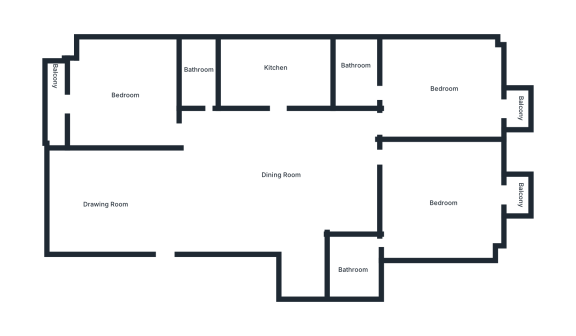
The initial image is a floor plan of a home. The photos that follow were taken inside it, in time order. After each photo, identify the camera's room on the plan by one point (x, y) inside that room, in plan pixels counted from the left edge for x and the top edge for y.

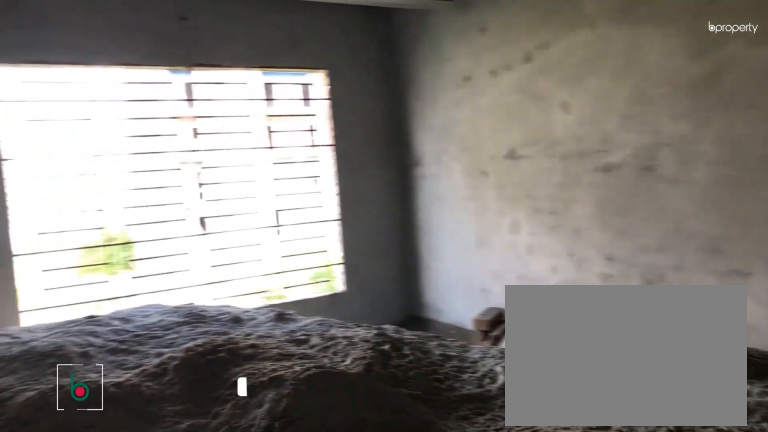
(107, 203)
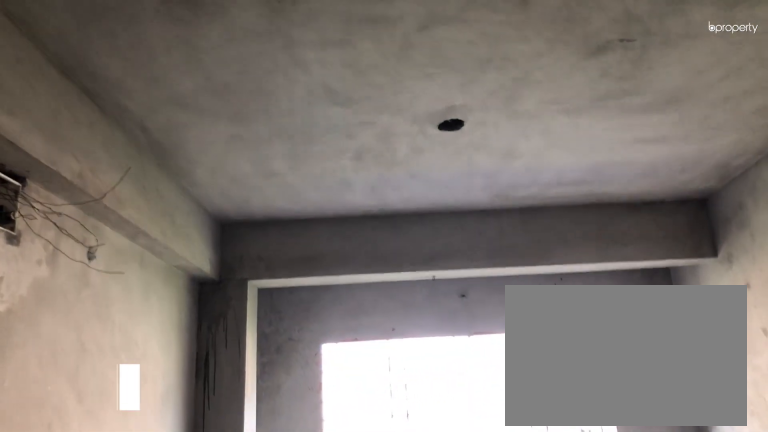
(107, 203)
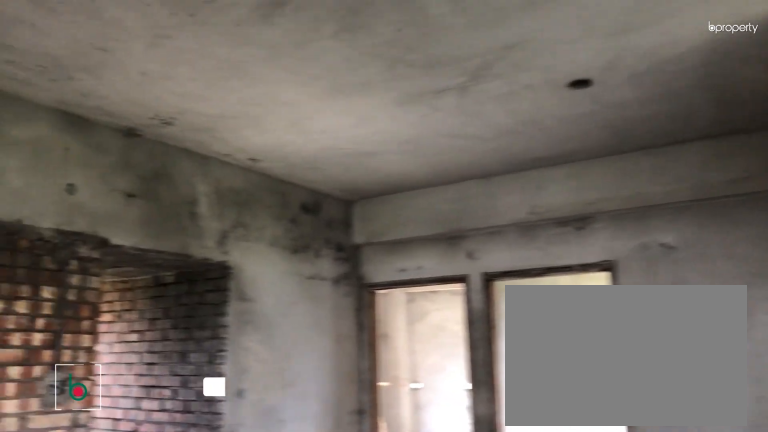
(285, 184)
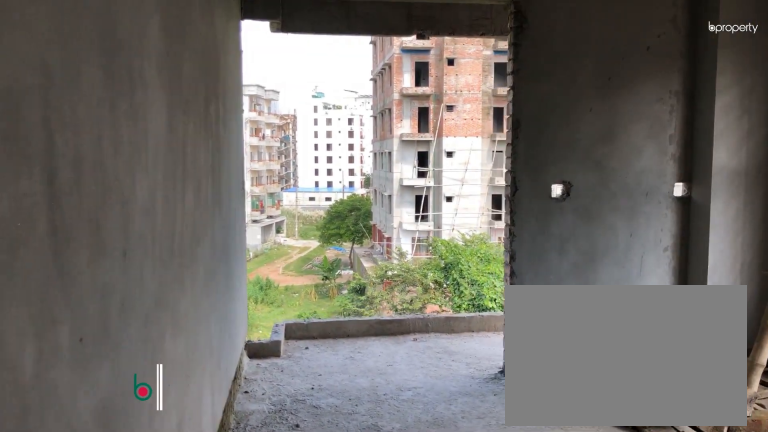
(124, 98)
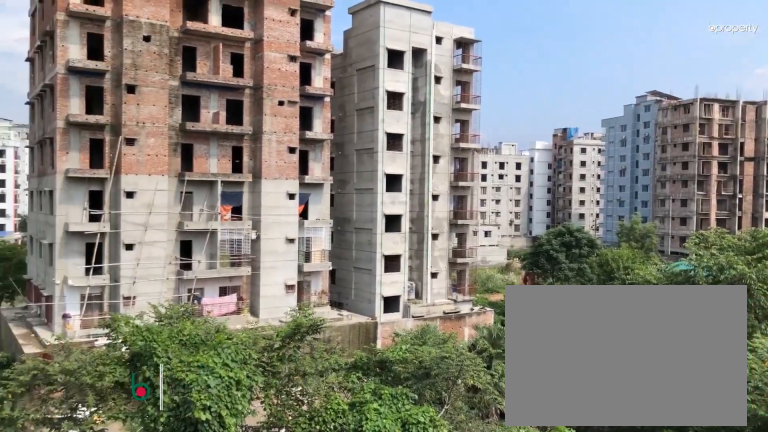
(57, 104)
